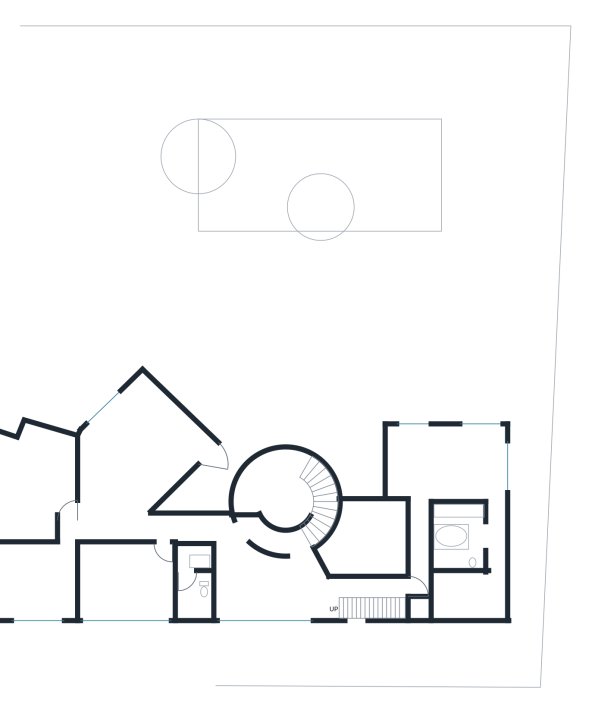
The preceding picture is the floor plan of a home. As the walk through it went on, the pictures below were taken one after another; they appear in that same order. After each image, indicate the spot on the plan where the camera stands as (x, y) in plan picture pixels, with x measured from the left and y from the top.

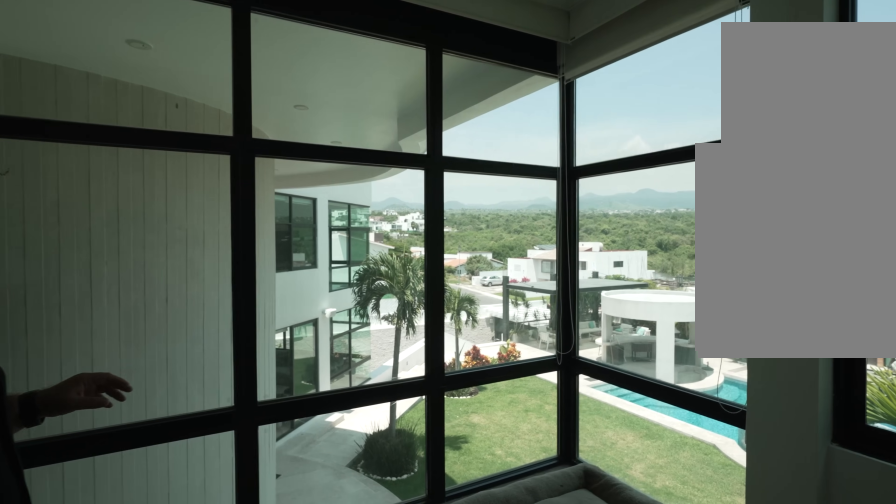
(436, 440)
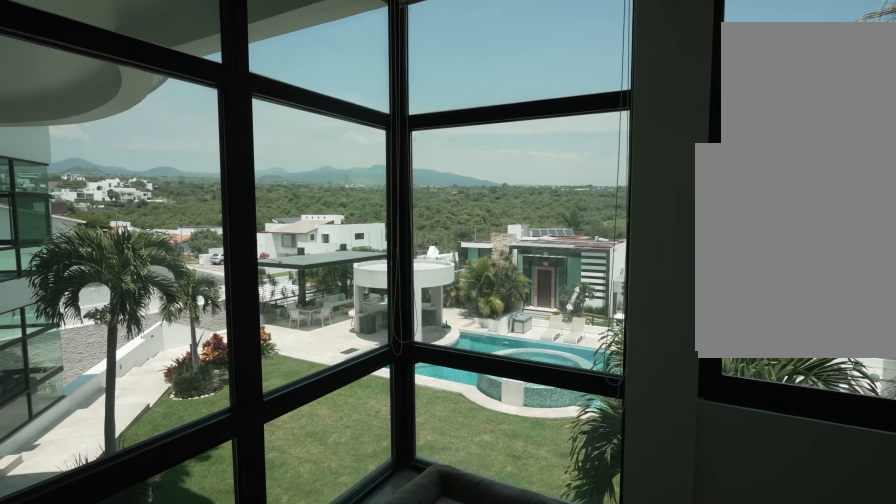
(436, 440)
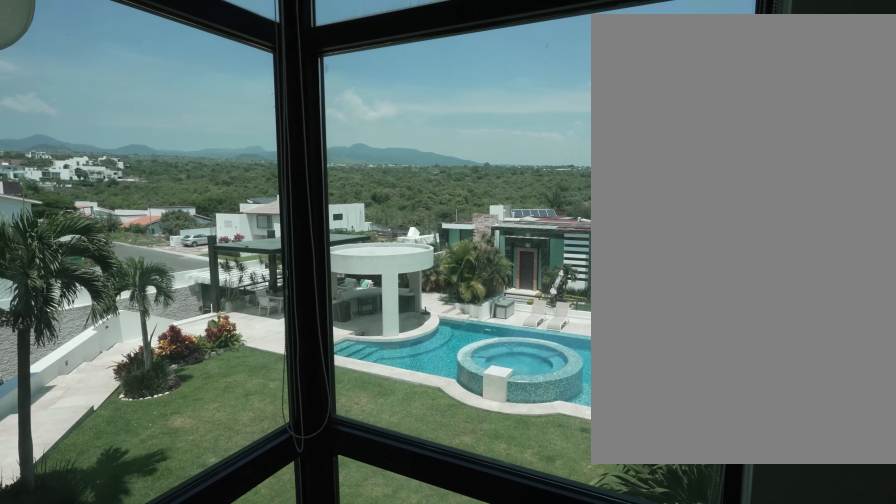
(436, 440)
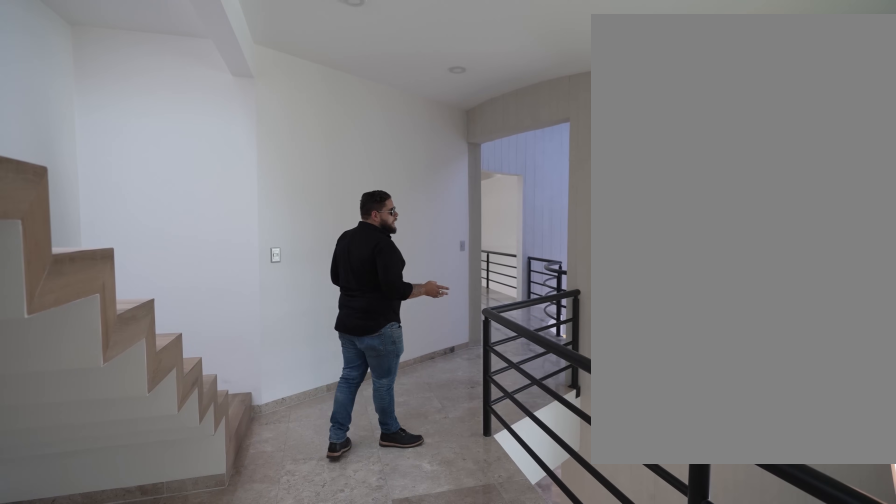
(385, 584)
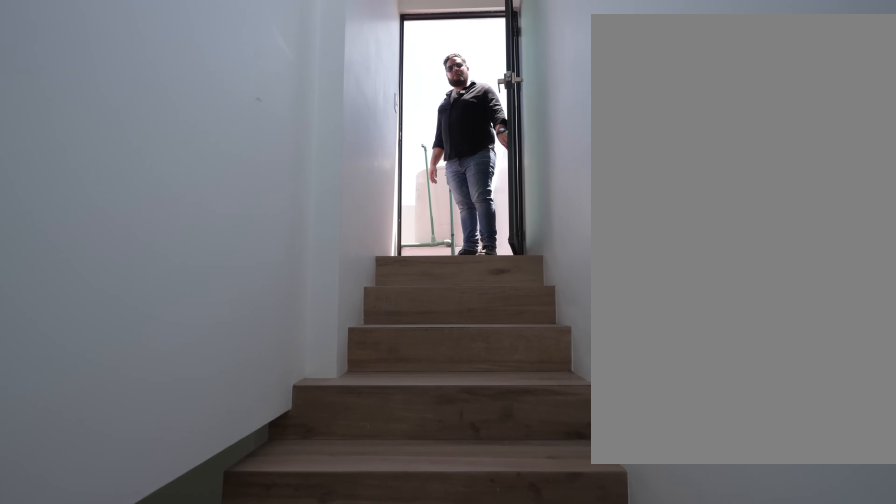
(354, 608)
